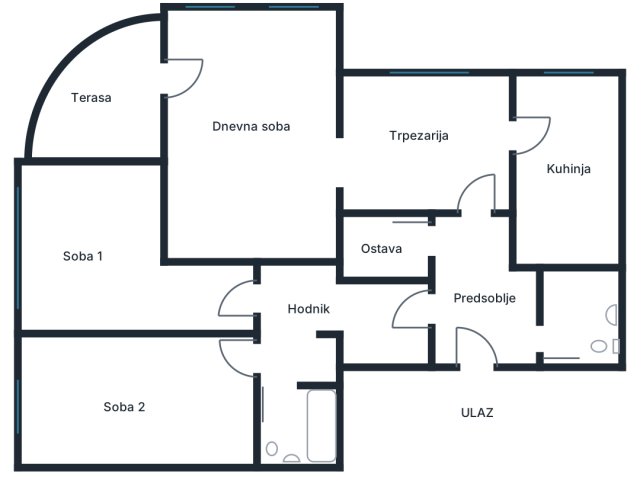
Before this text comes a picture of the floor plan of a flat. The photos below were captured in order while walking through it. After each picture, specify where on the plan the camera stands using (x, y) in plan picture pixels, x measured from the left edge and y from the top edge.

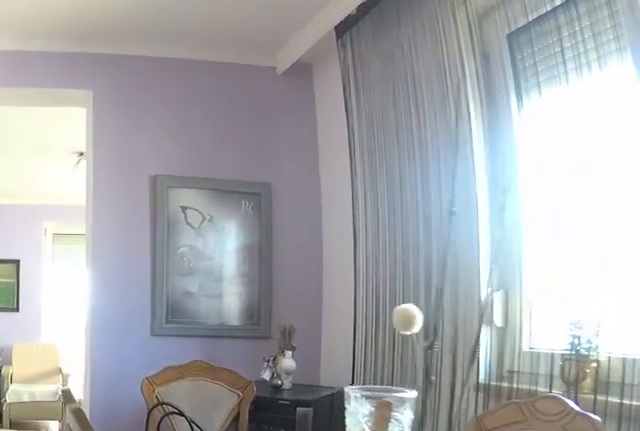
(482, 169)
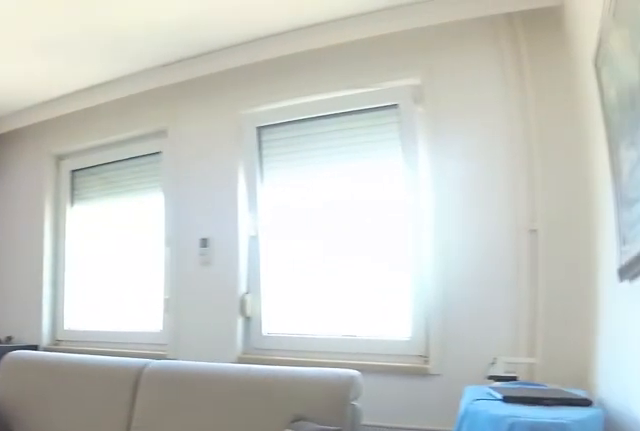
(335, 175)
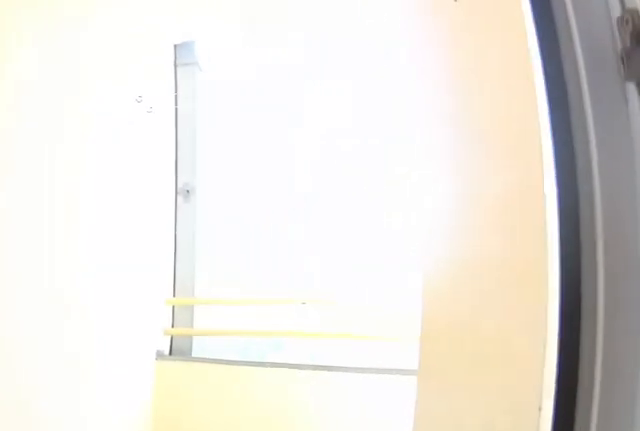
(193, 82)
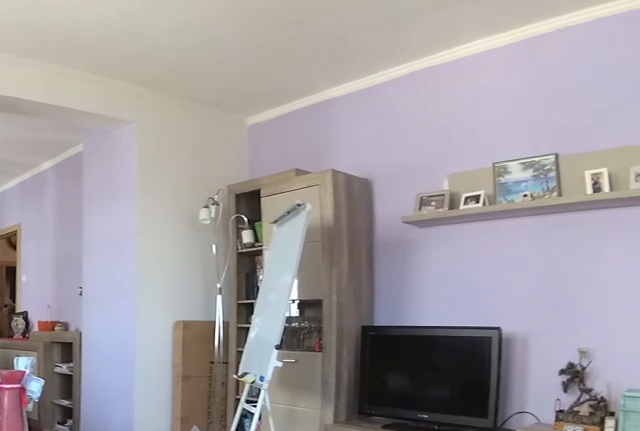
(178, 73)
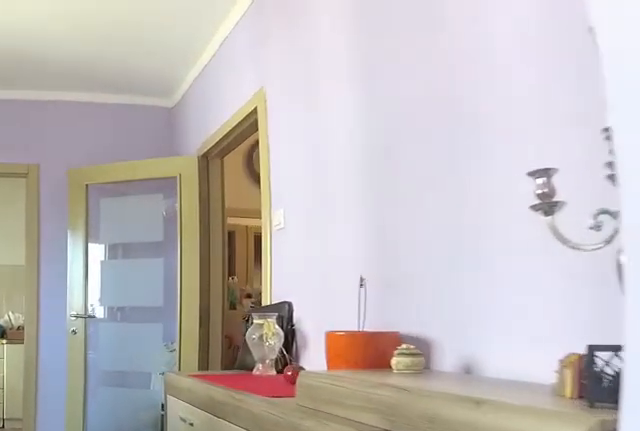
(339, 165)
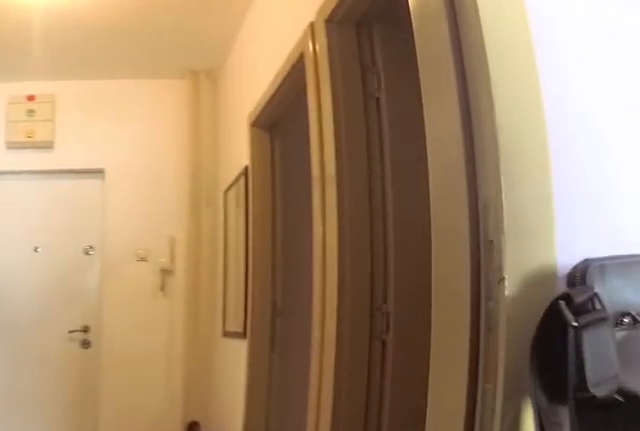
(463, 176)
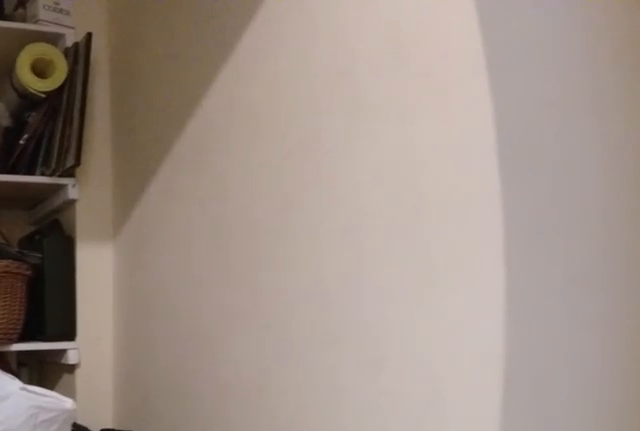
(450, 241)
